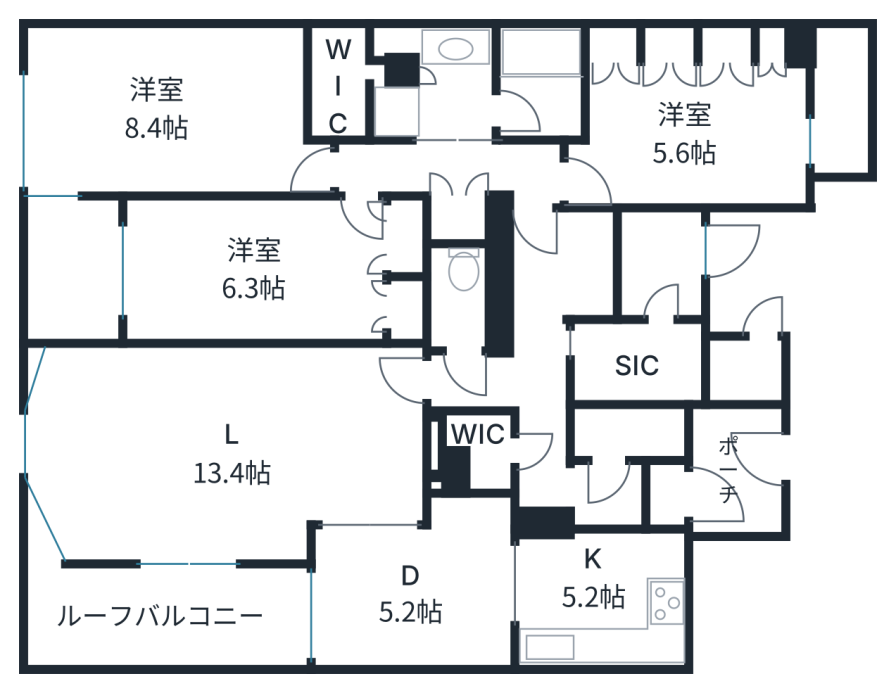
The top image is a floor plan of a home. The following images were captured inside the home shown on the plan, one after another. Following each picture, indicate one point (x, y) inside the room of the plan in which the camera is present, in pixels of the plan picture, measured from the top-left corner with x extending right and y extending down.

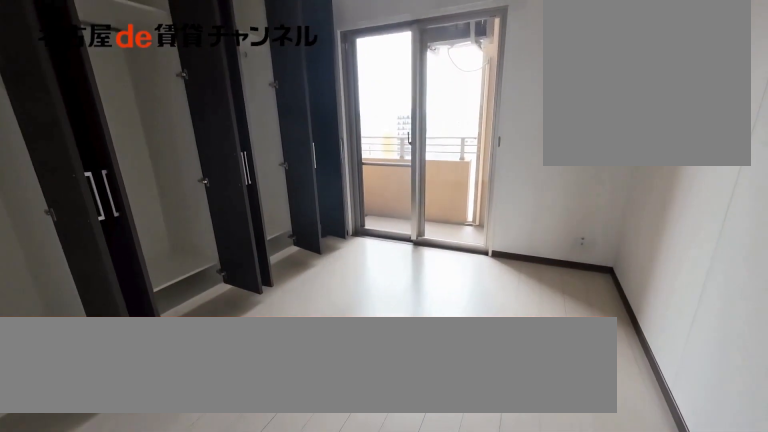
(692, 134)
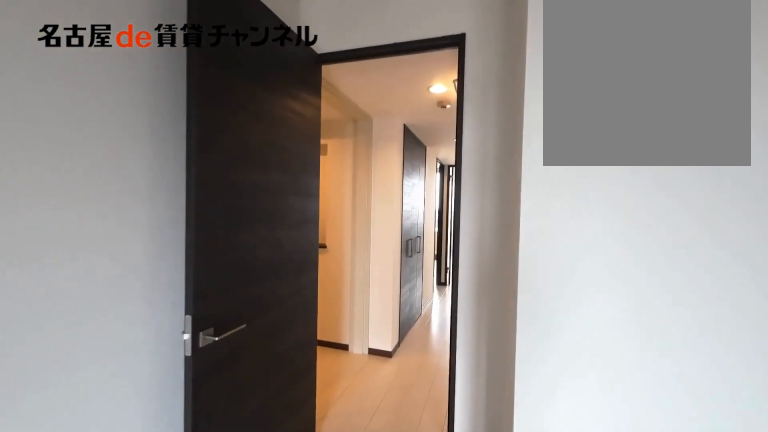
(691, 134)
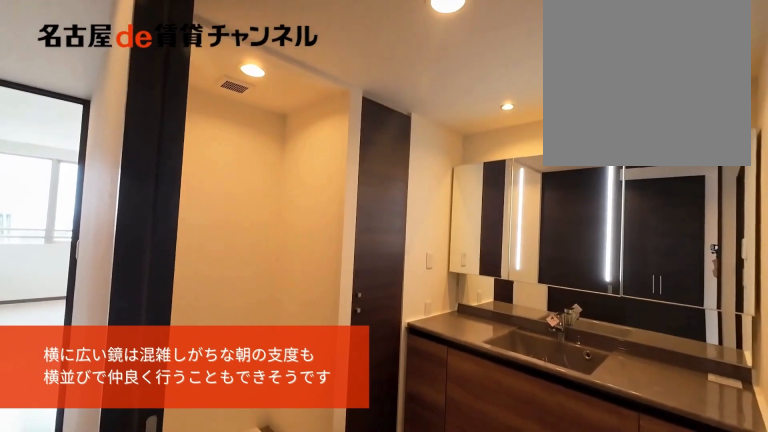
(441, 89)
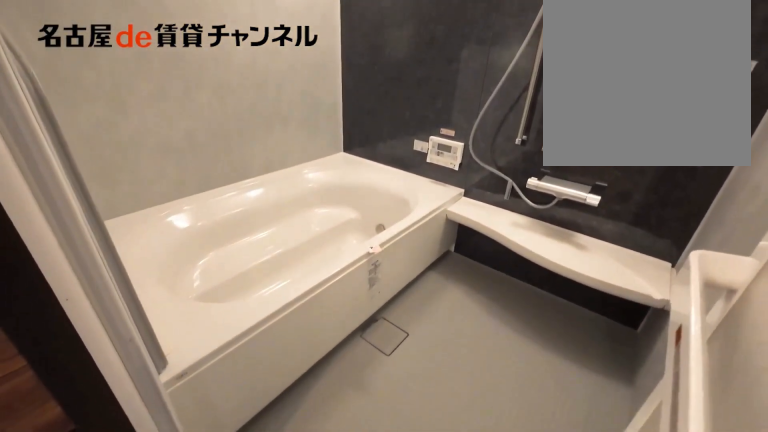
(540, 83)
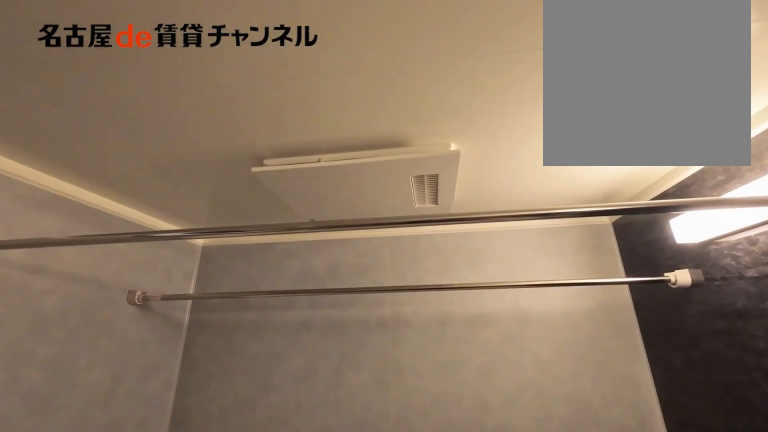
(540, 83)
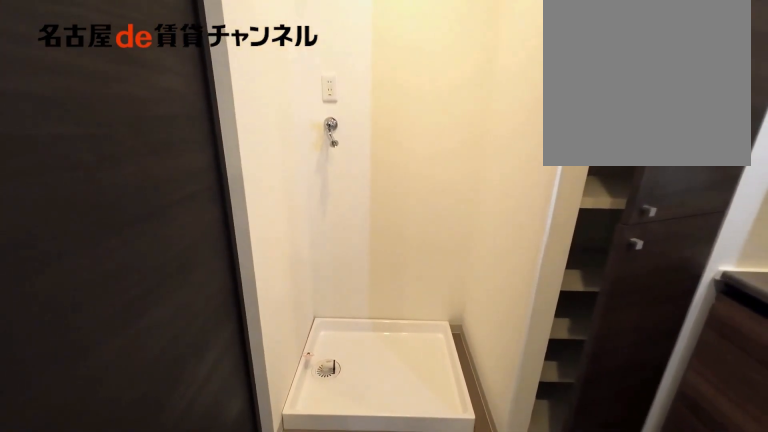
(442, 89)
